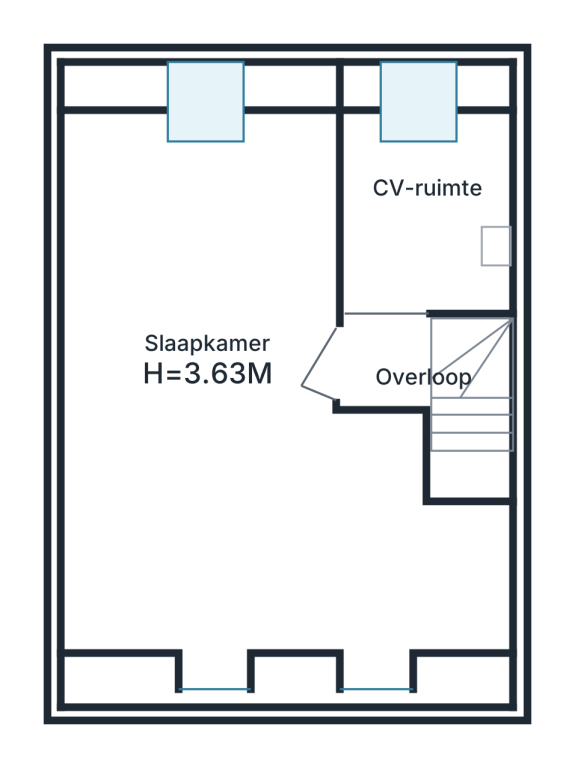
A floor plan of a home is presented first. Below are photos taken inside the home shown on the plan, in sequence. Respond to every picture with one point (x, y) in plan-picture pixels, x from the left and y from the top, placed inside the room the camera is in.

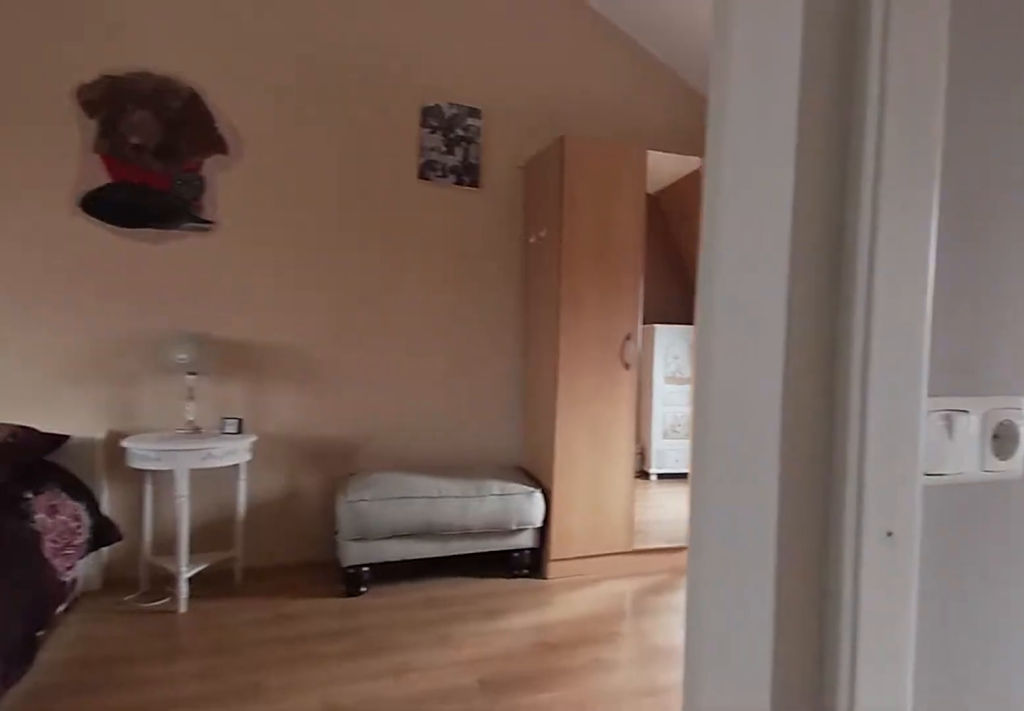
(387, 361)
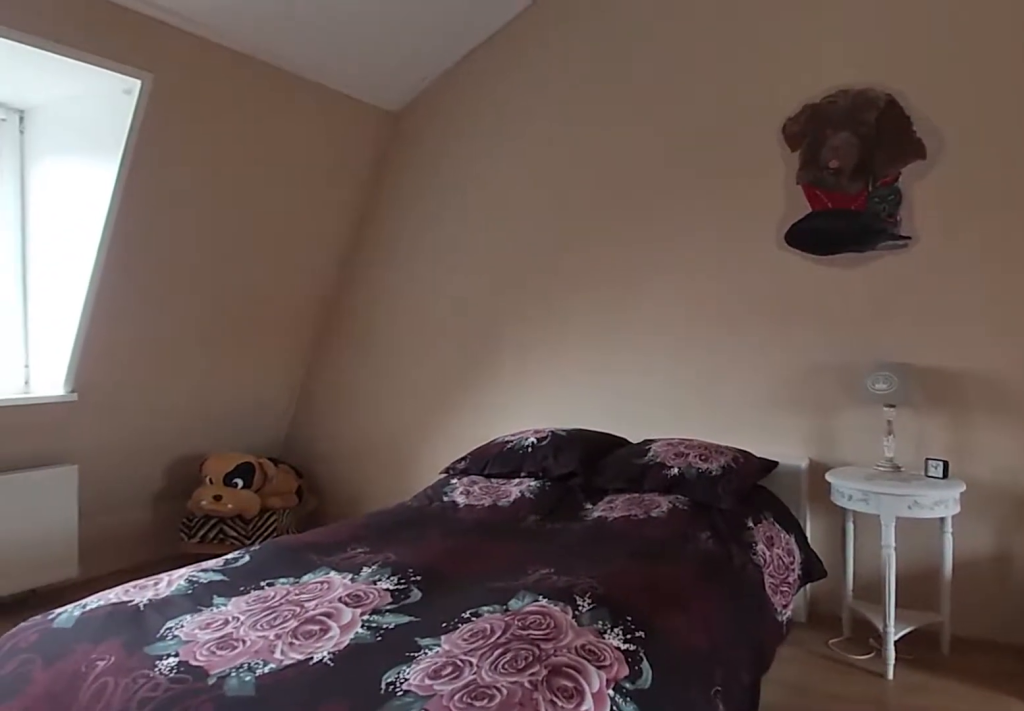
(200, 363)
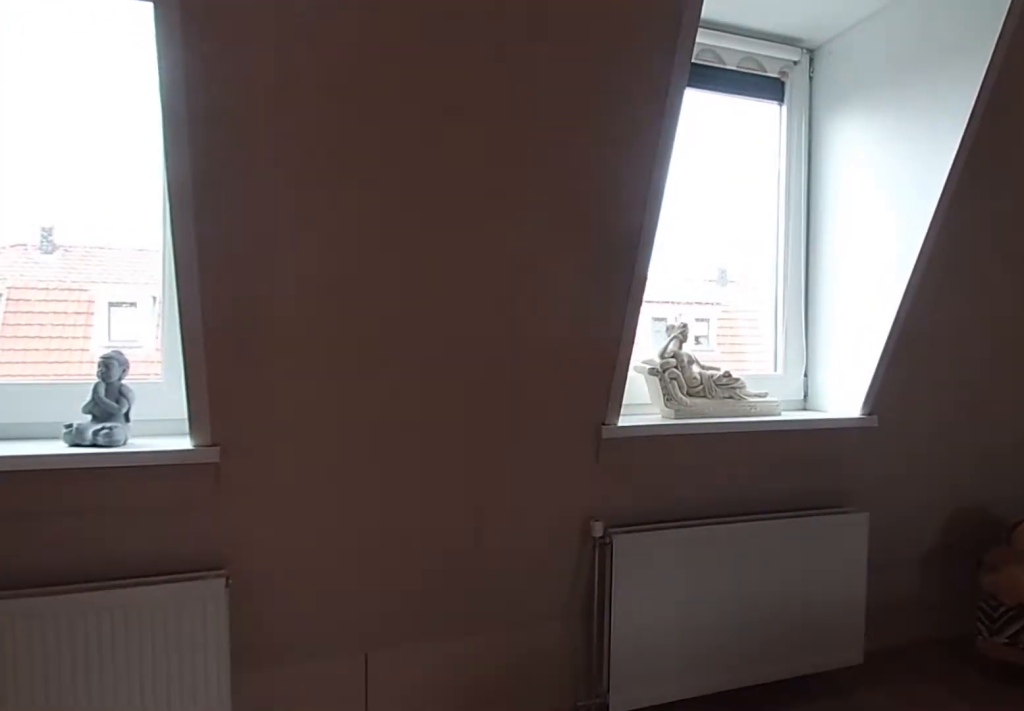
(200, 363)
